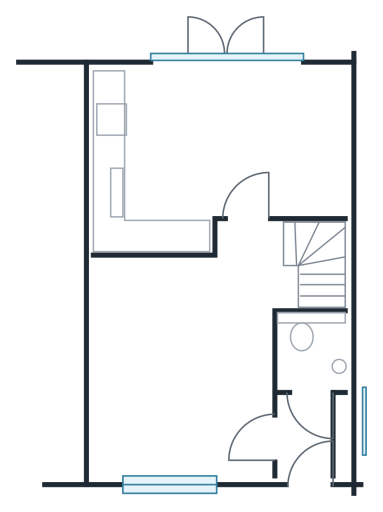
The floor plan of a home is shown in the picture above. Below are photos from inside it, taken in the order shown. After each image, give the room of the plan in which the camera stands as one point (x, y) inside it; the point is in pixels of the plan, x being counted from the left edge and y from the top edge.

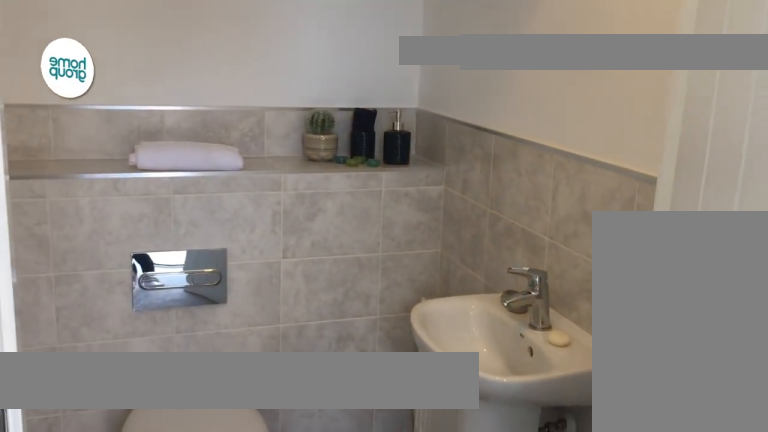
(312, 351)
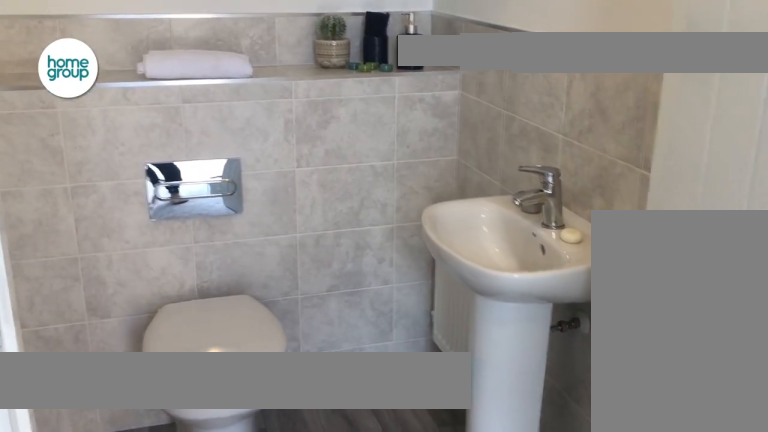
(312, 351)
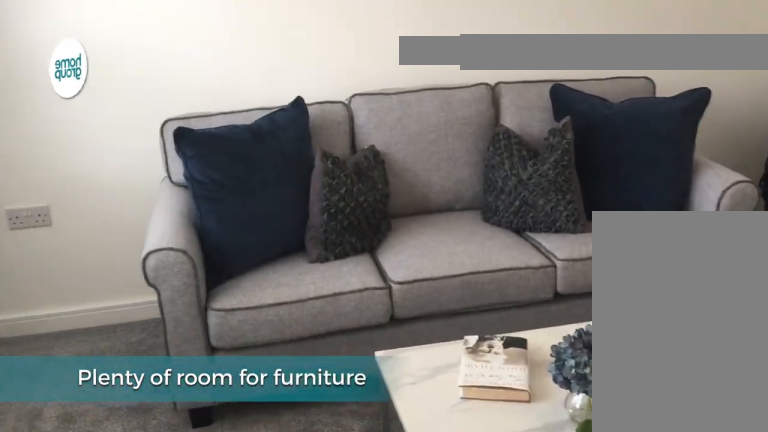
(183, 356)
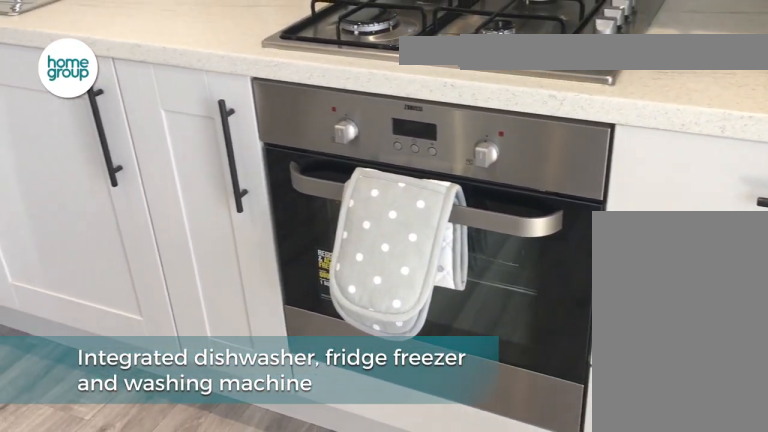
(220, 150)
